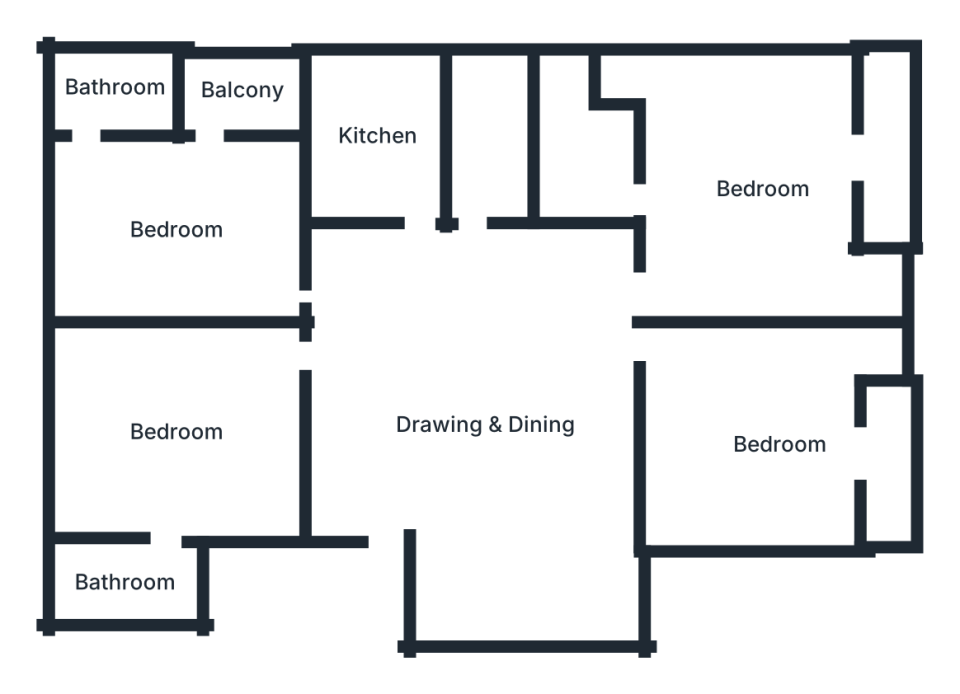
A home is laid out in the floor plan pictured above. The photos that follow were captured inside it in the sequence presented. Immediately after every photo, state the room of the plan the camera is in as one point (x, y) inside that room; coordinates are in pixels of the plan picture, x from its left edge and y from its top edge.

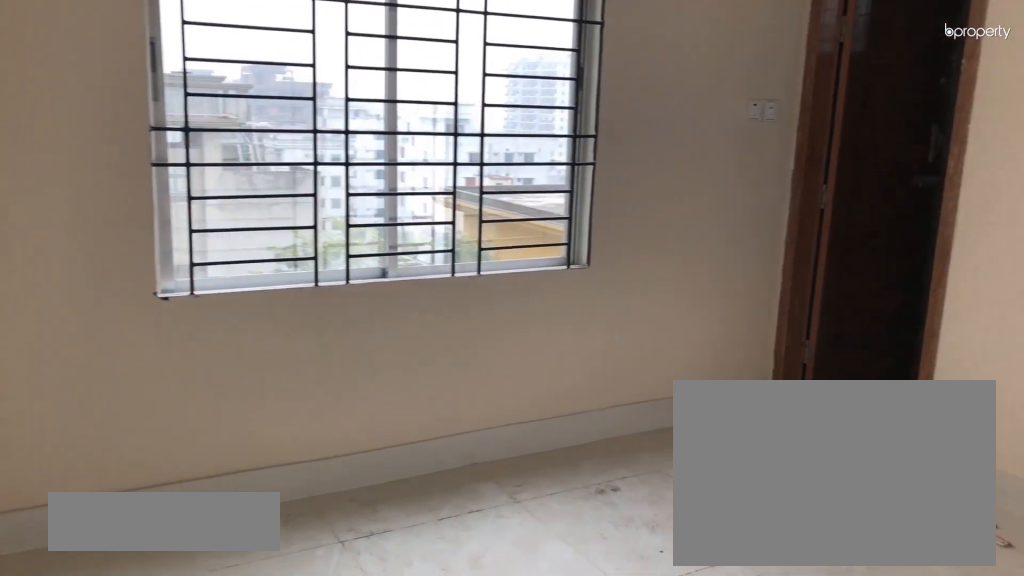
(178, 229)
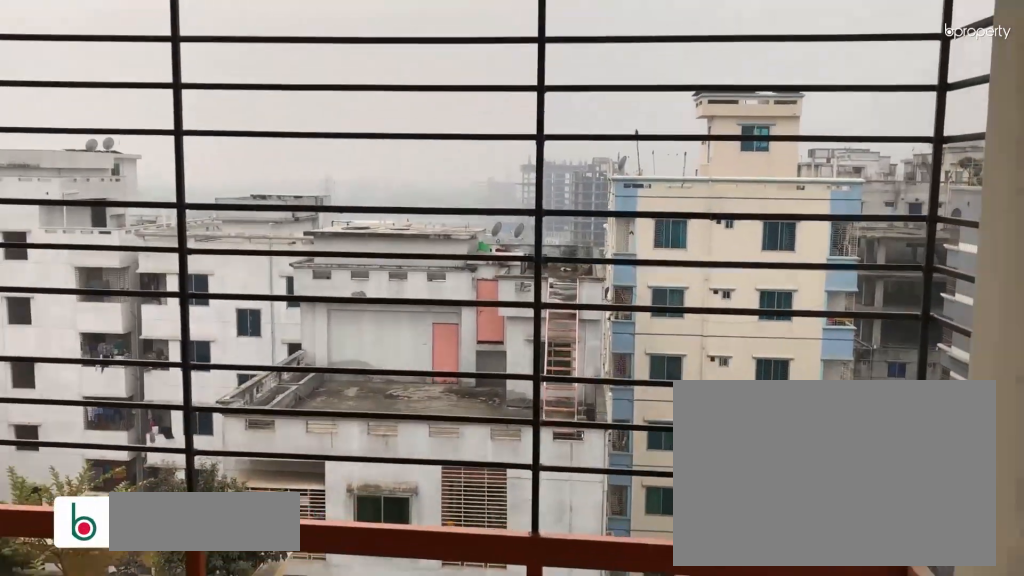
(240, 93)
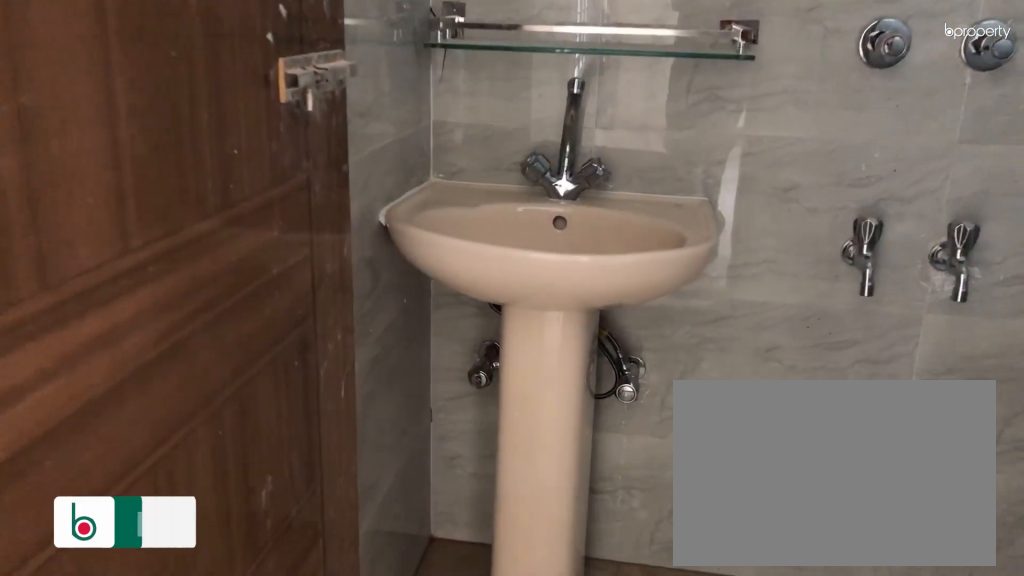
(117, 93)
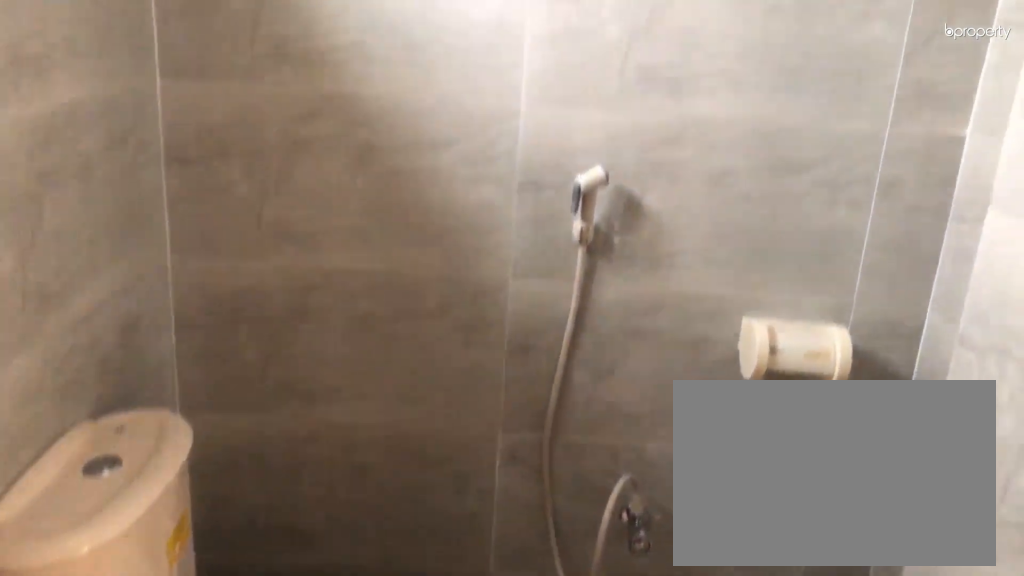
(117, 93)
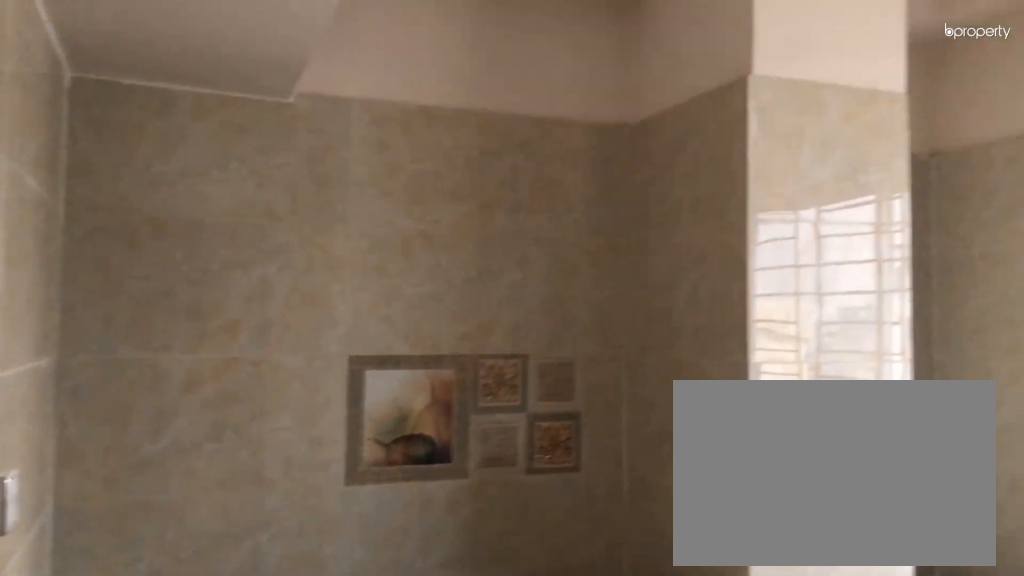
(381, 140)
